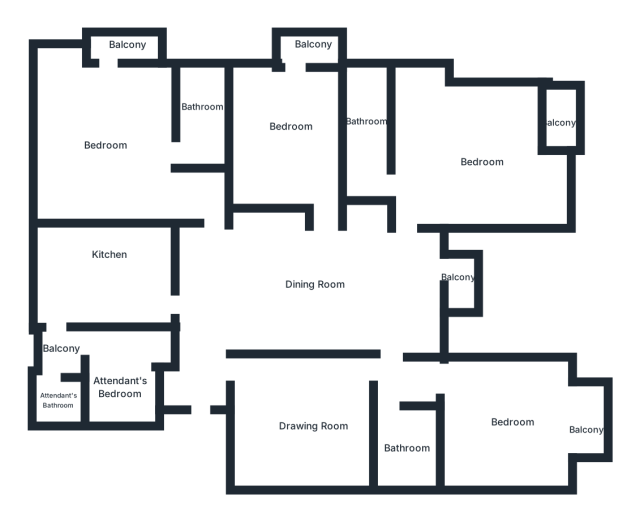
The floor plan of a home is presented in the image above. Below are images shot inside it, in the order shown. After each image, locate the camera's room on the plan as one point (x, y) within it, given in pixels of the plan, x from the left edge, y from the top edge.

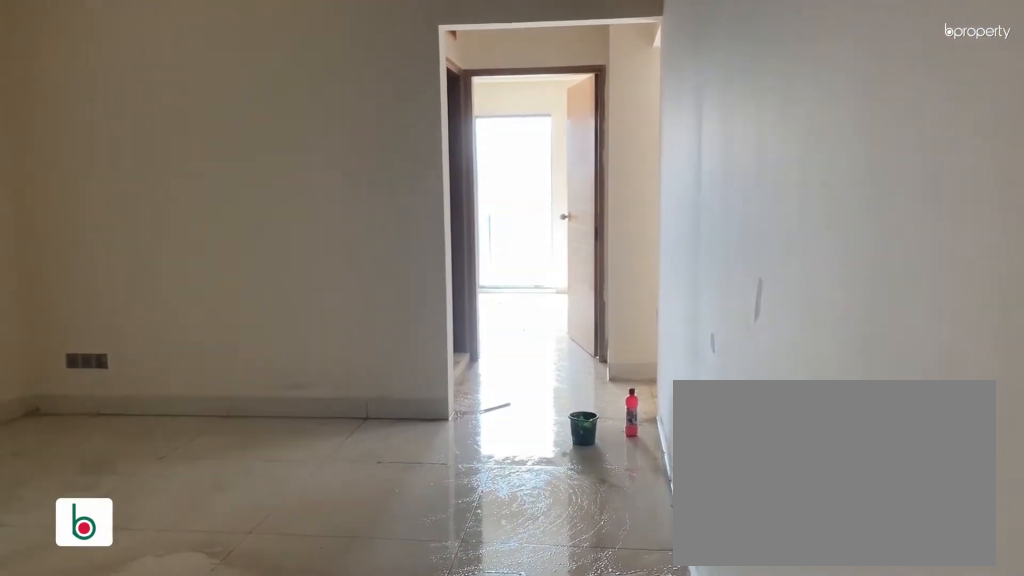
(276, 403)
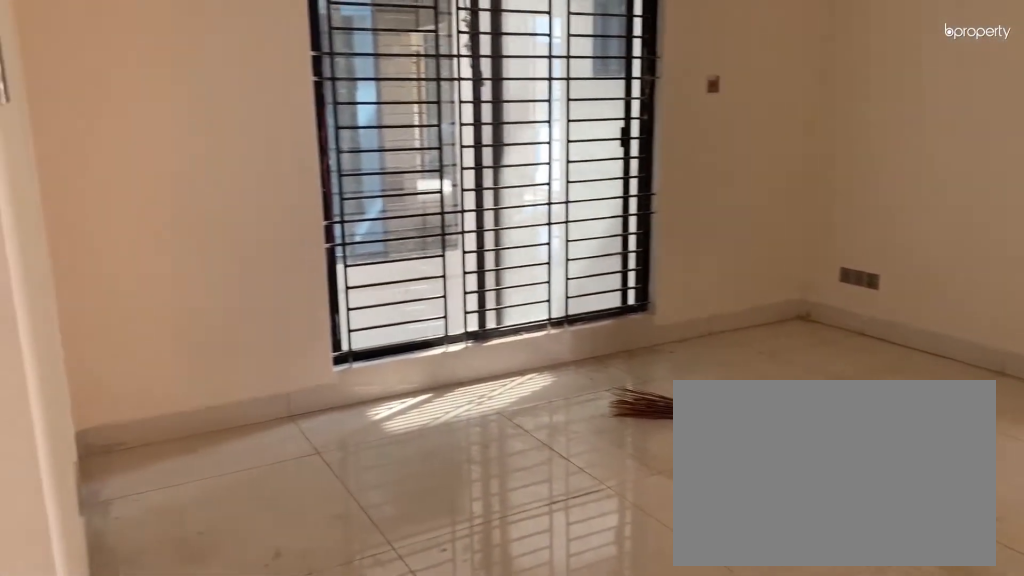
(315, 425)
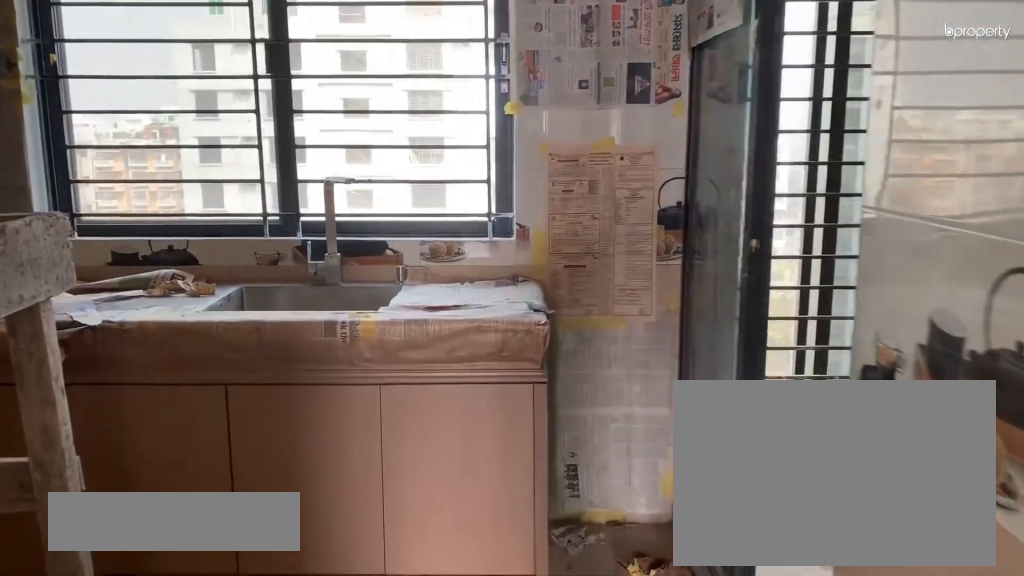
(106, 269)
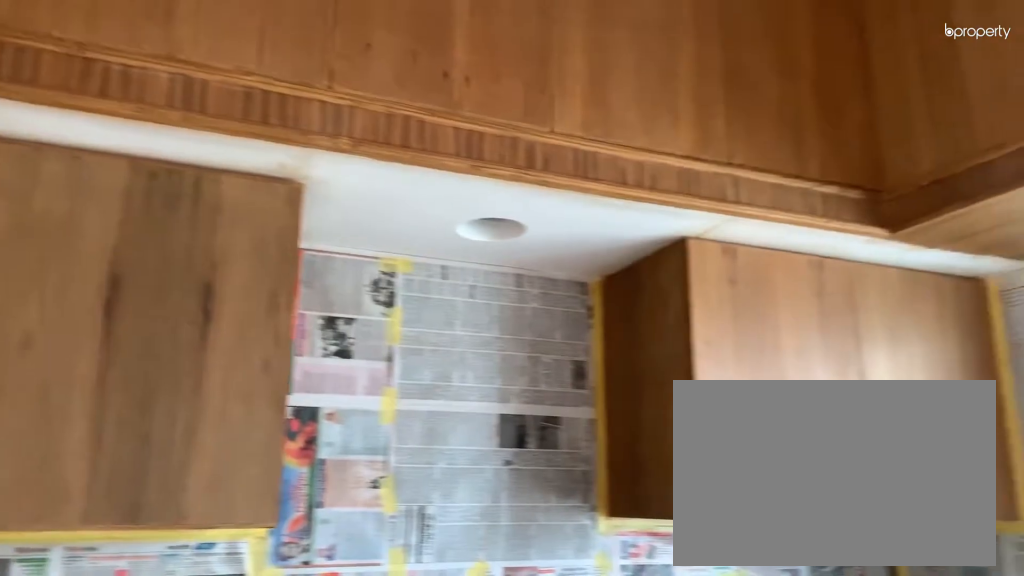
(106, 269)
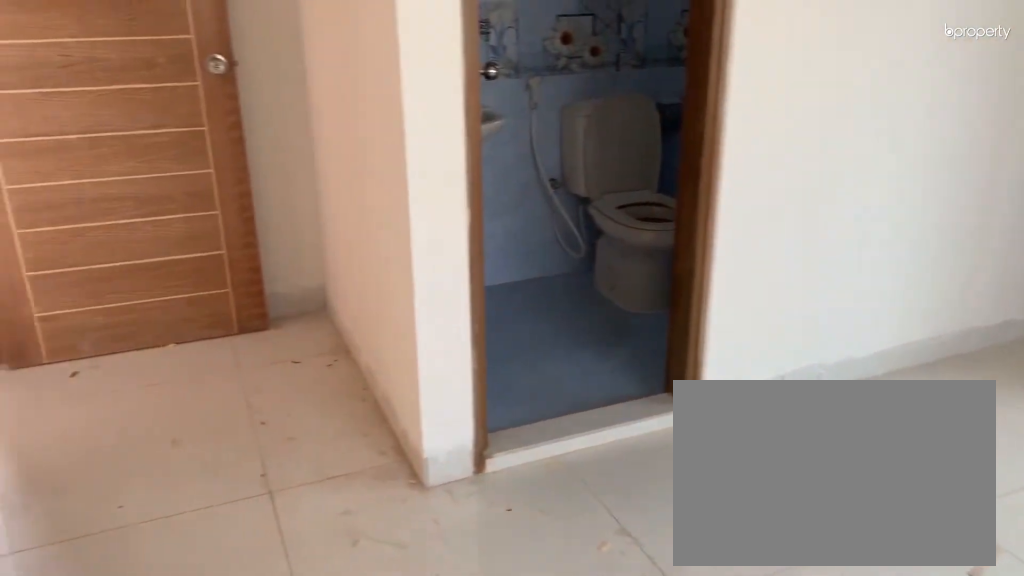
(111, 146)
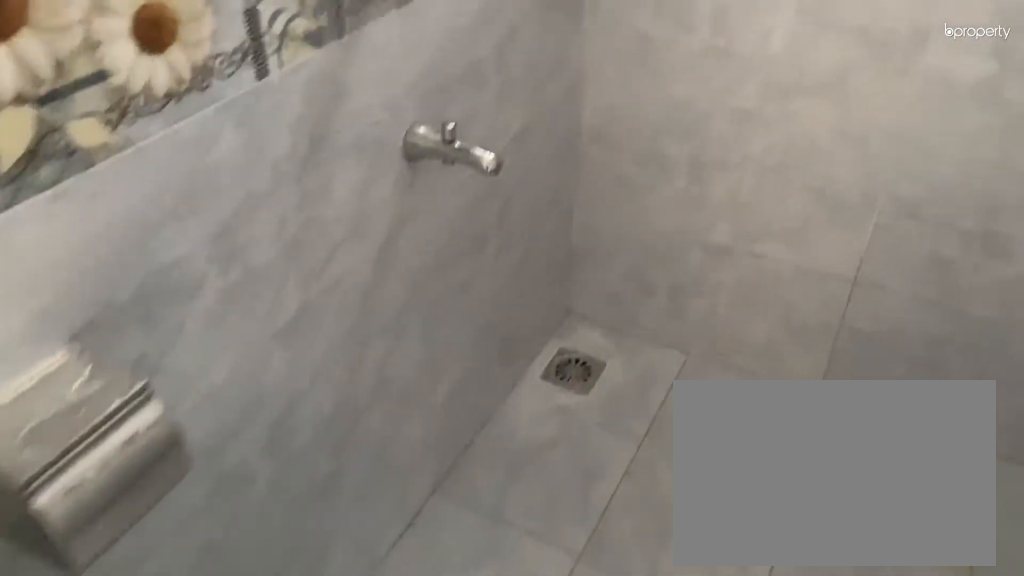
(195, 126)
